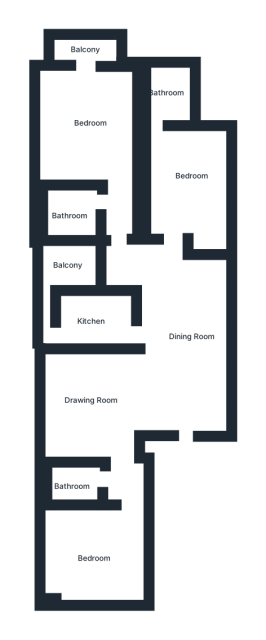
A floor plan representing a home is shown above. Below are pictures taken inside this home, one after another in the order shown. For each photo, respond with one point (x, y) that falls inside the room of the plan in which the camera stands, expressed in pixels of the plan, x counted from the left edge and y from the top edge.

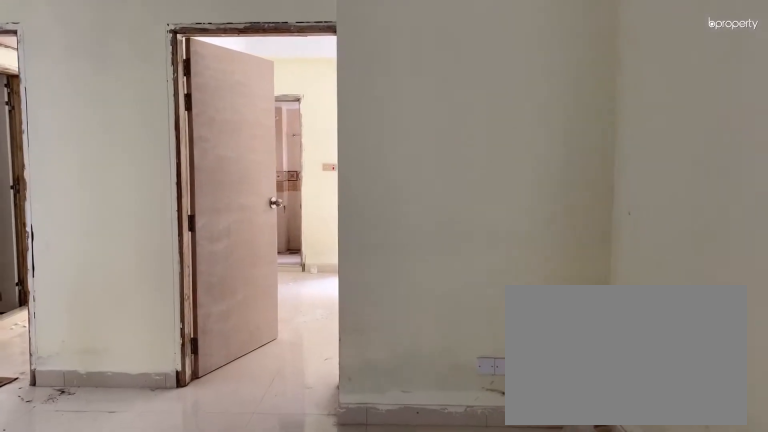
(183, 328)
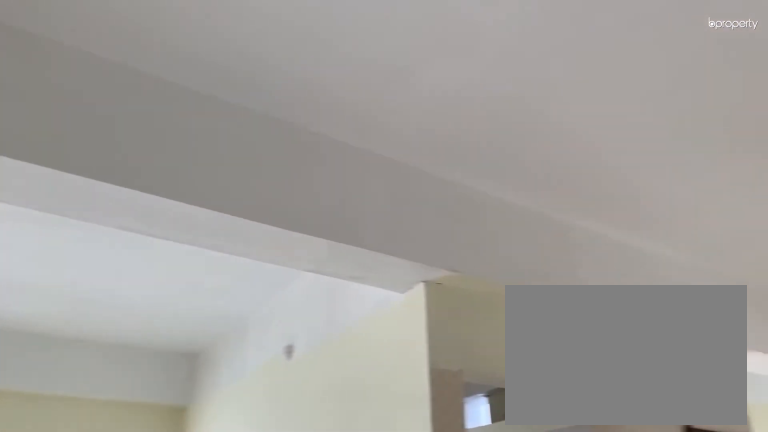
(183, 328)
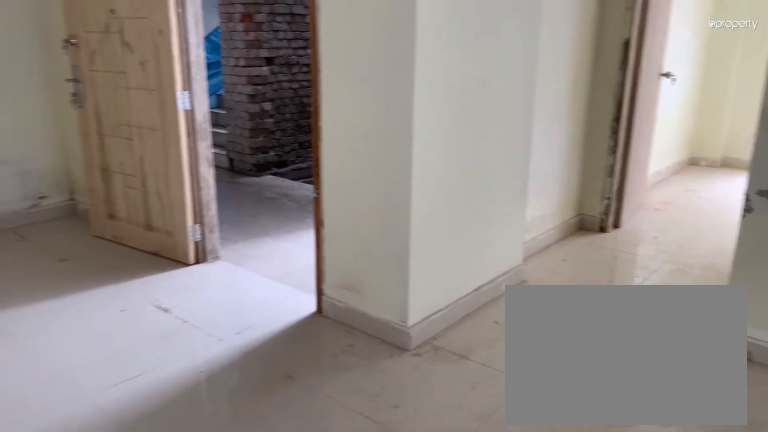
(85, 395)
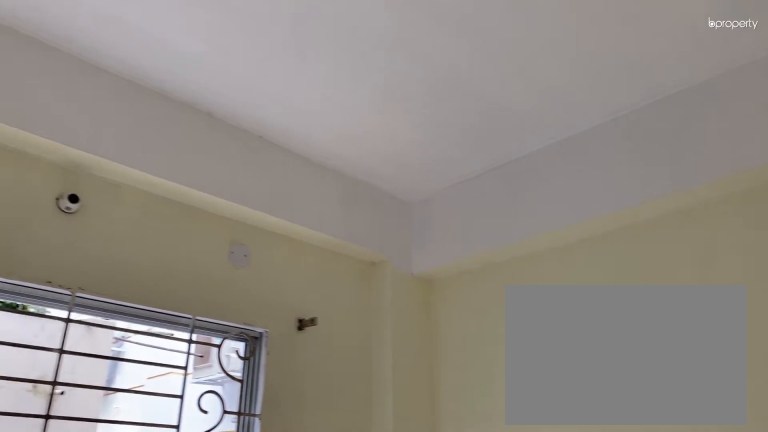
(93, 556)
